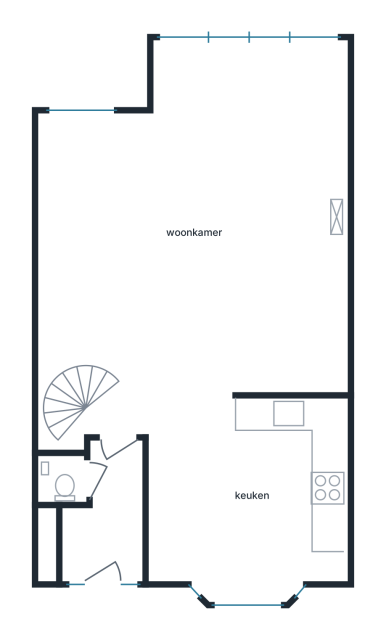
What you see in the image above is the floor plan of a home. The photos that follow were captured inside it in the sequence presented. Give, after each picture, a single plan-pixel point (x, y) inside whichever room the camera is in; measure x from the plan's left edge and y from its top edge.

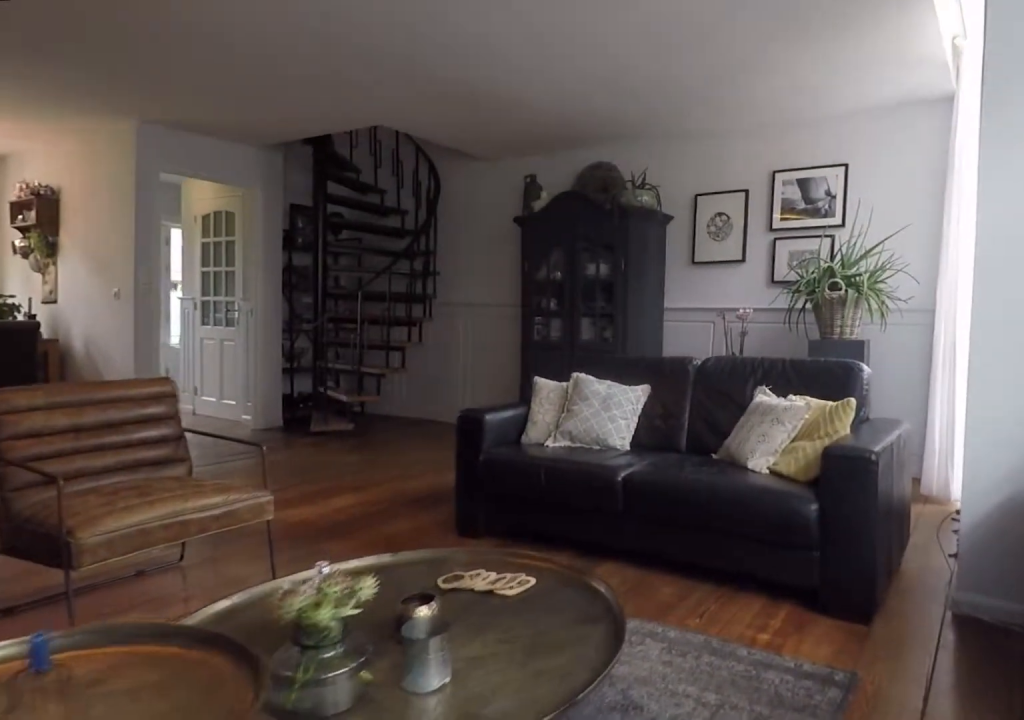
(199, 235)
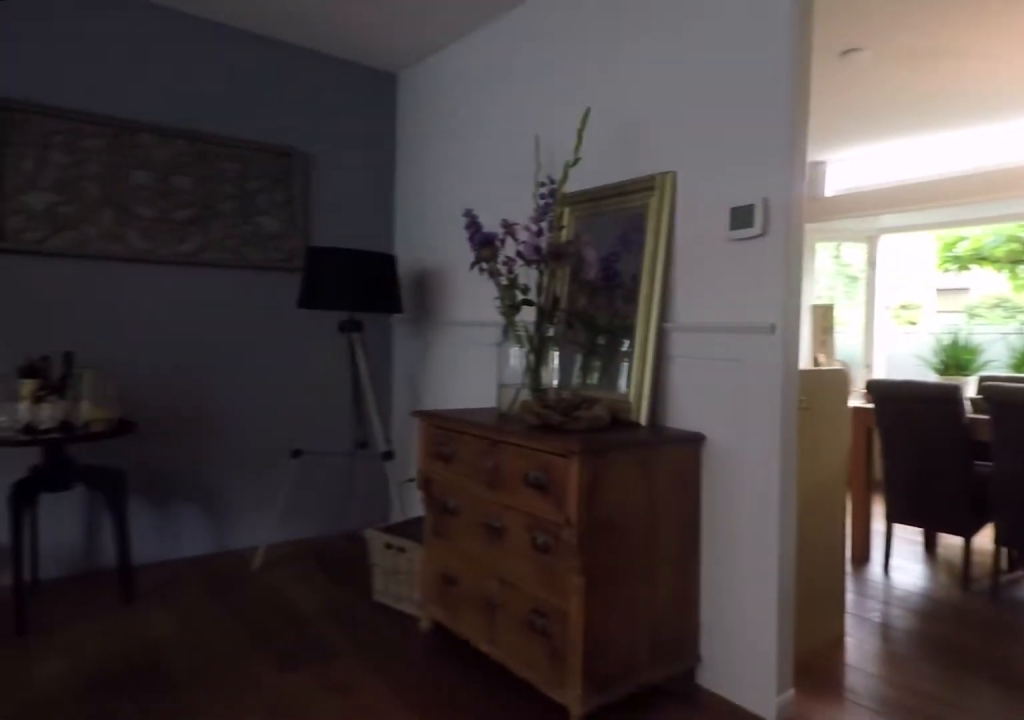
(199, 235)
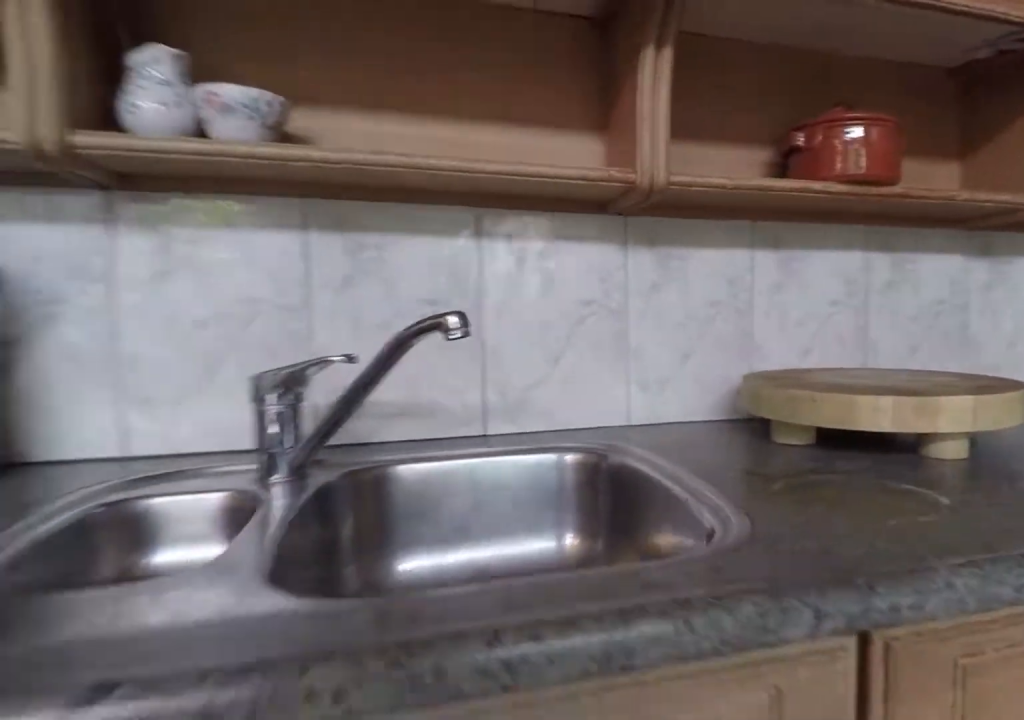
(278, 535)
